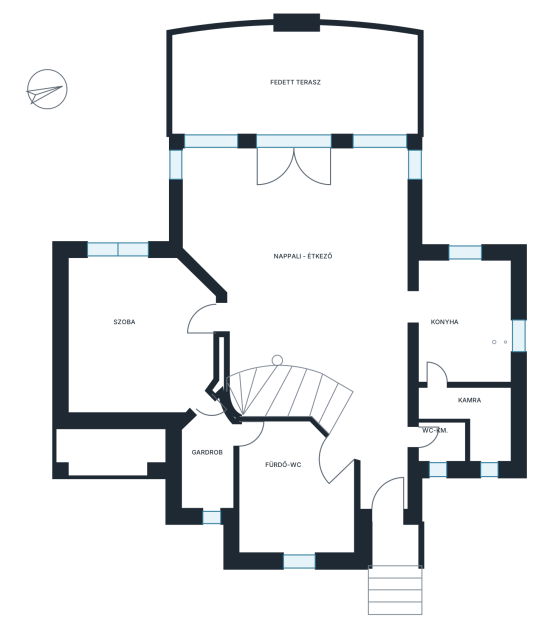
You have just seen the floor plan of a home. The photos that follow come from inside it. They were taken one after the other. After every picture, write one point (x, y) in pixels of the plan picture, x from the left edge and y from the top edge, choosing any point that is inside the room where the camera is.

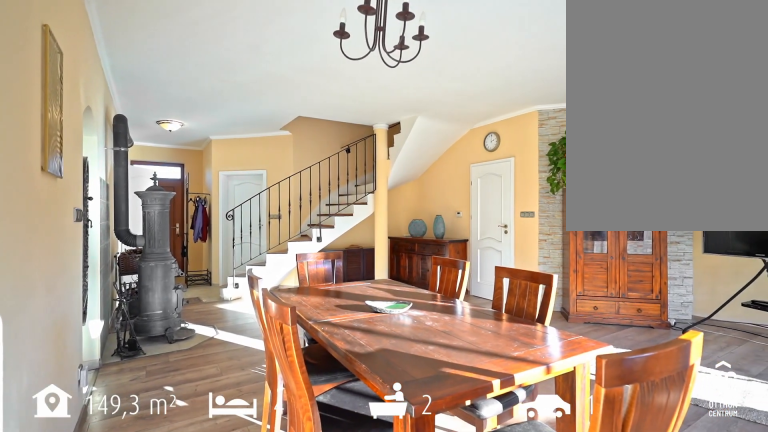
(299, 281)
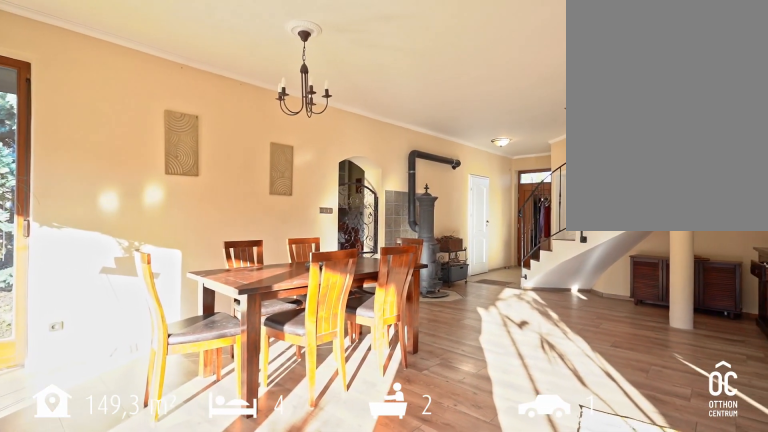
(298, 281)
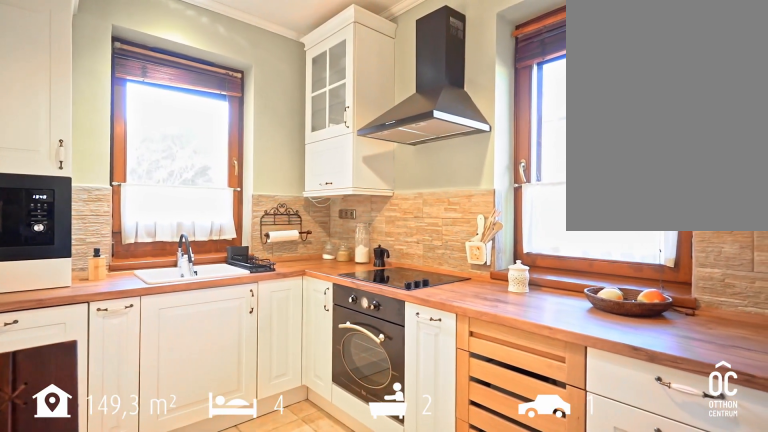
(467, 329)
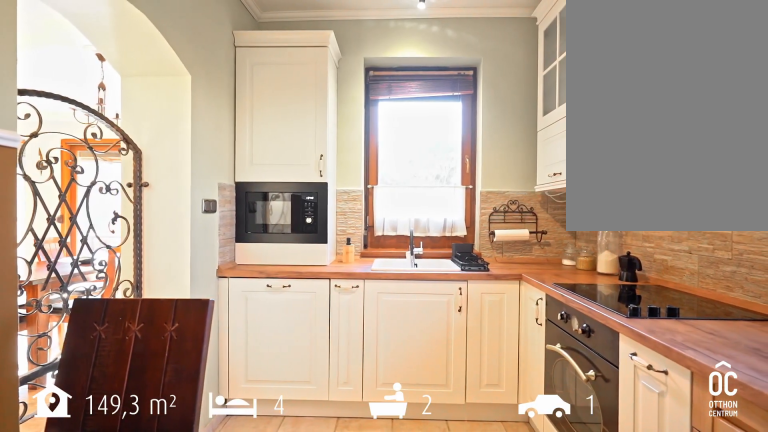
(467, 329)
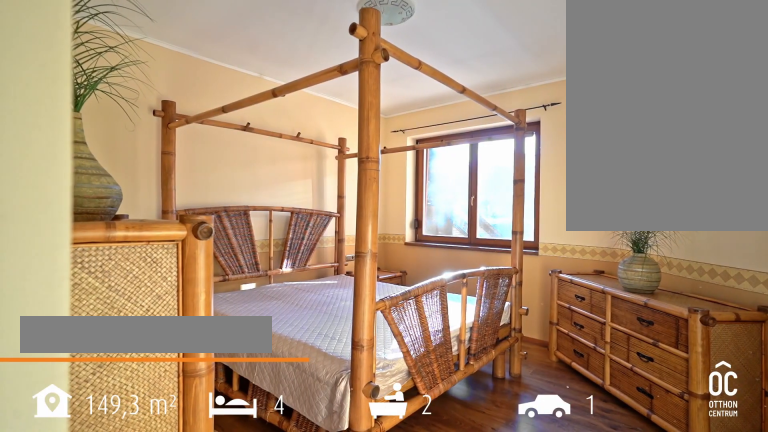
(130, 340)
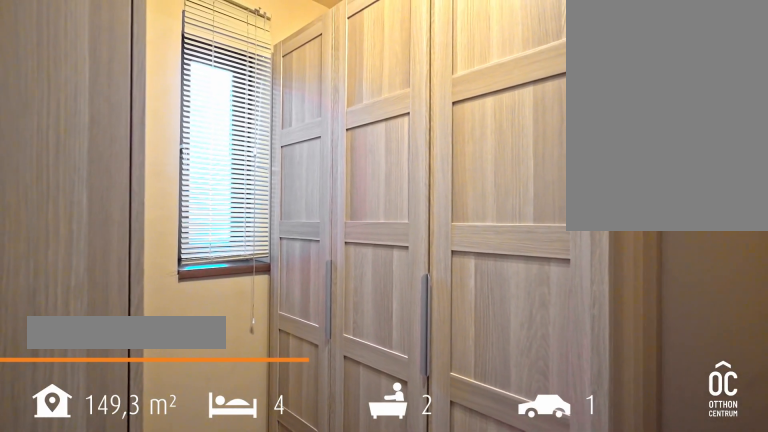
(210, 455)
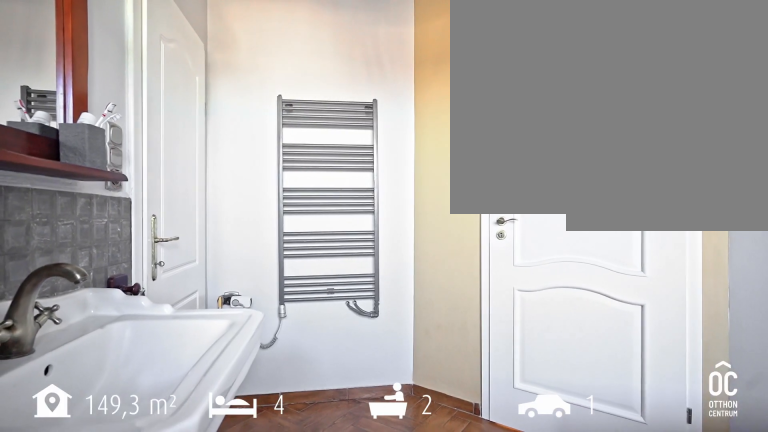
(291, 485)
